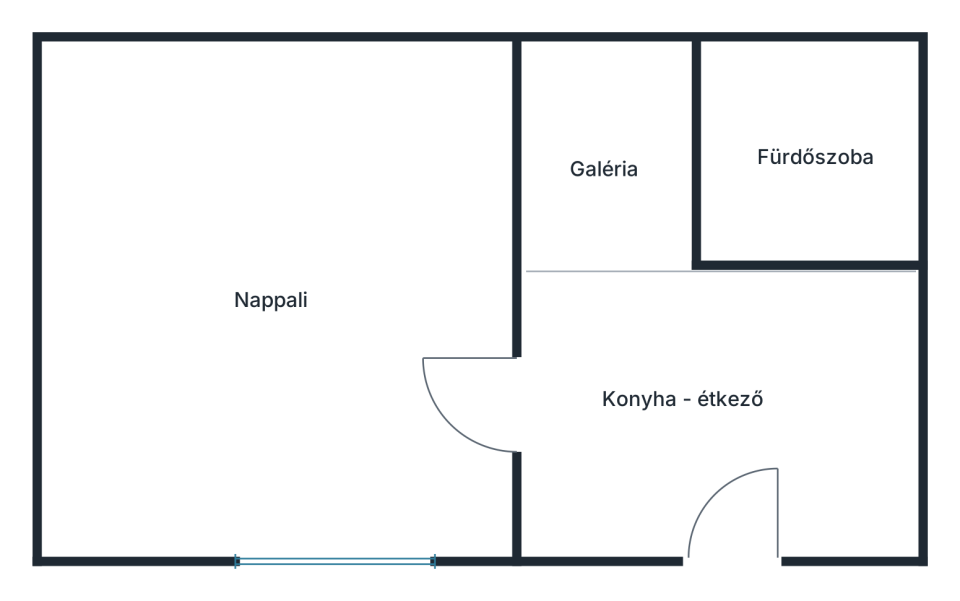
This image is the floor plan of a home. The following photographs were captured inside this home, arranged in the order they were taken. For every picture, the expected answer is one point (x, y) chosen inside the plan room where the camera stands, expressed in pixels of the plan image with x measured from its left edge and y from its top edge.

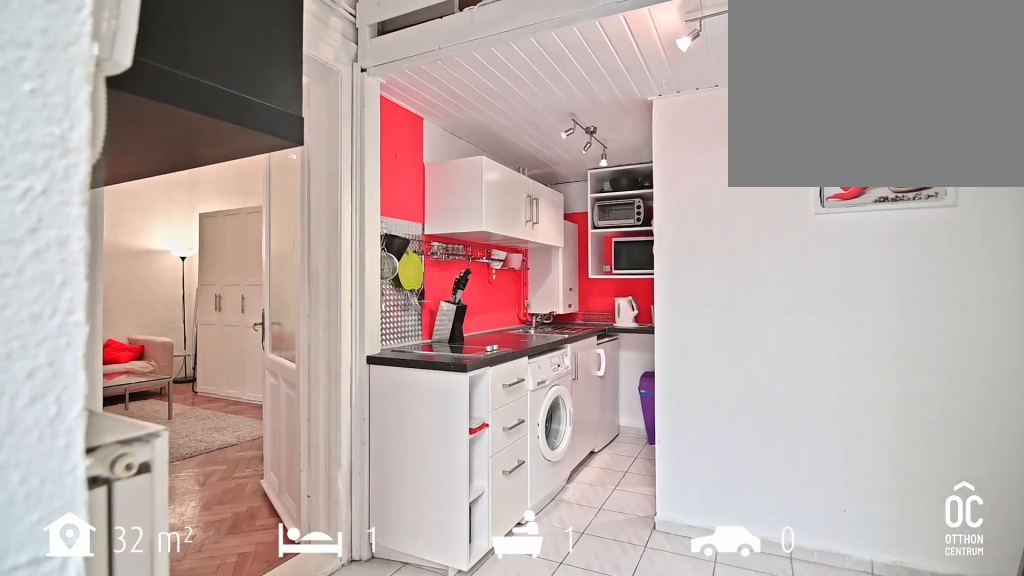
(712, 400)
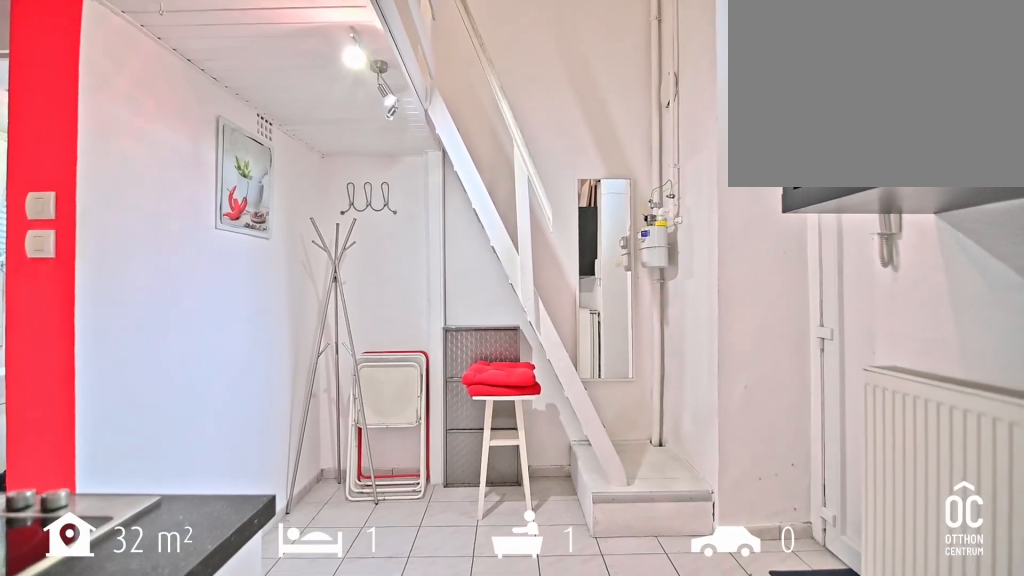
(712, 400)
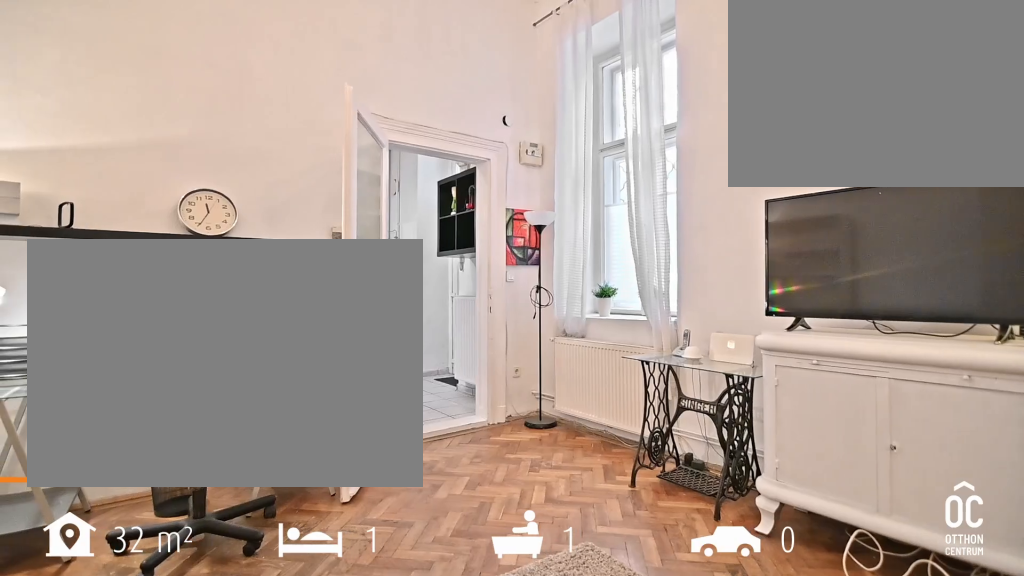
(272, 295)
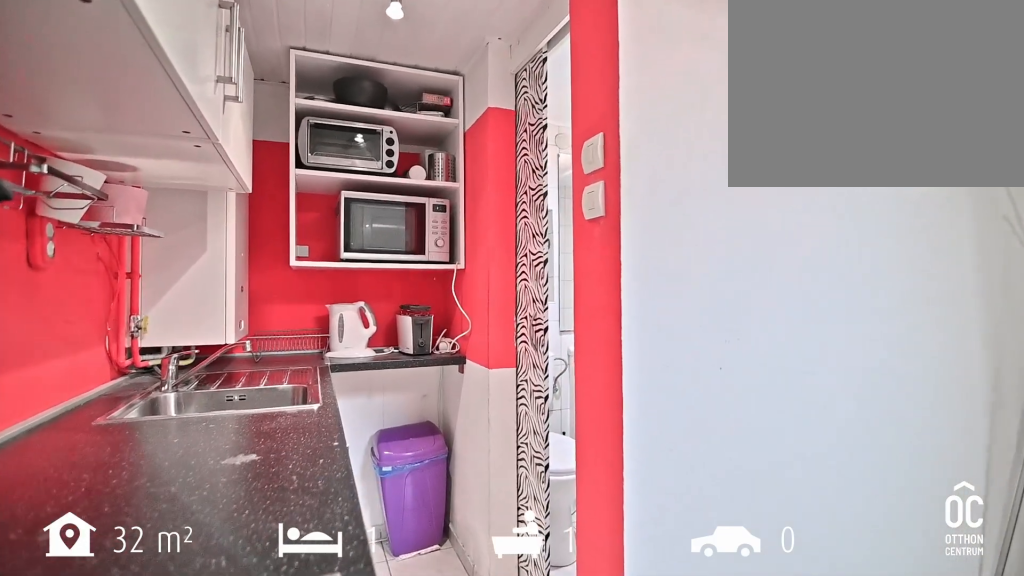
(712, 400)
